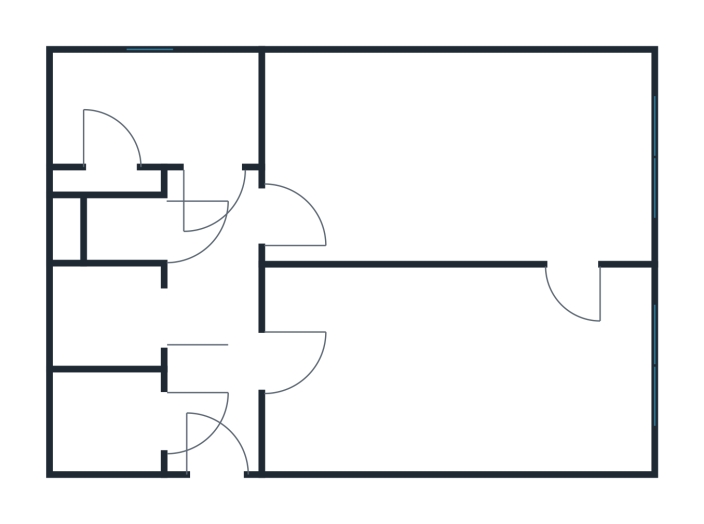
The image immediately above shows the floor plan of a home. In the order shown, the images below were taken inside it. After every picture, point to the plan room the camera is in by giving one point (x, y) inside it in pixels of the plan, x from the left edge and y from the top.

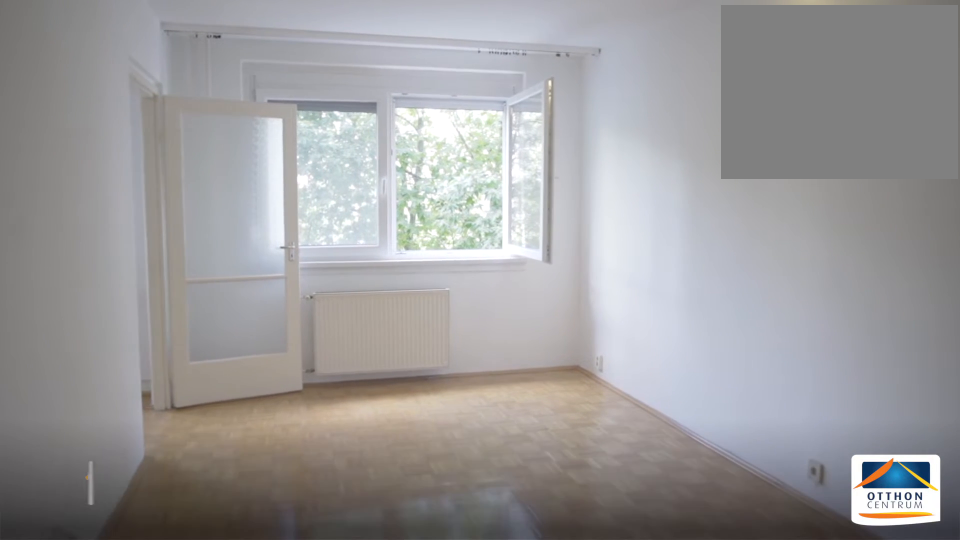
(444, 377)
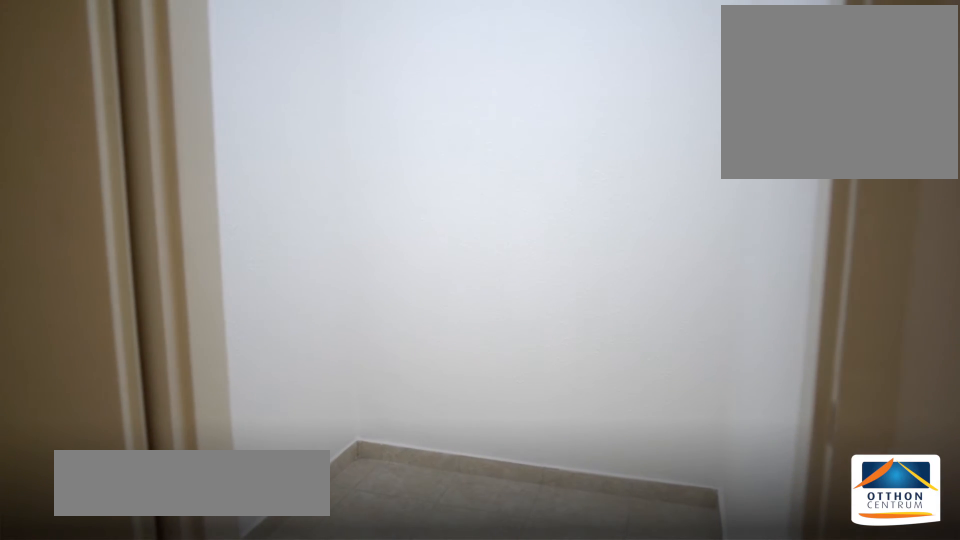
(130, 425)
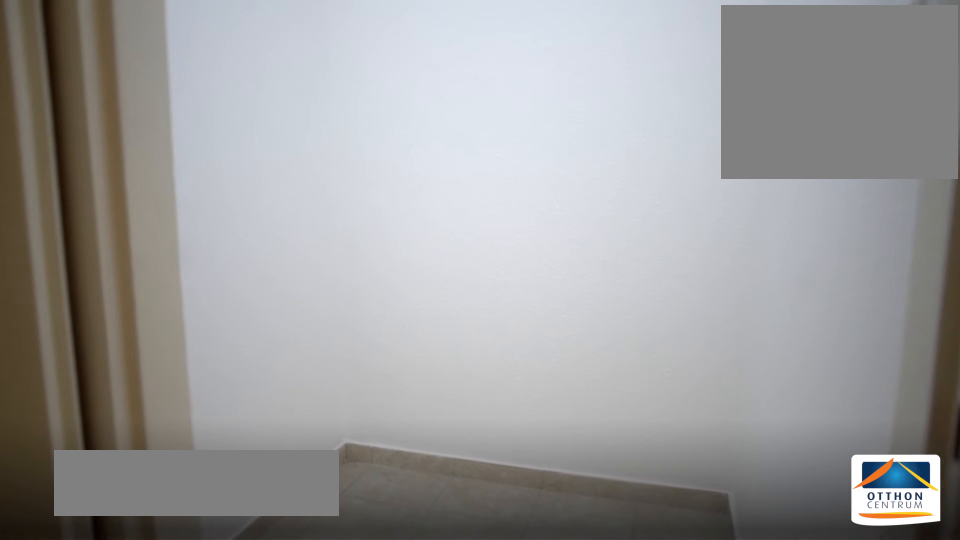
(130, 425)
